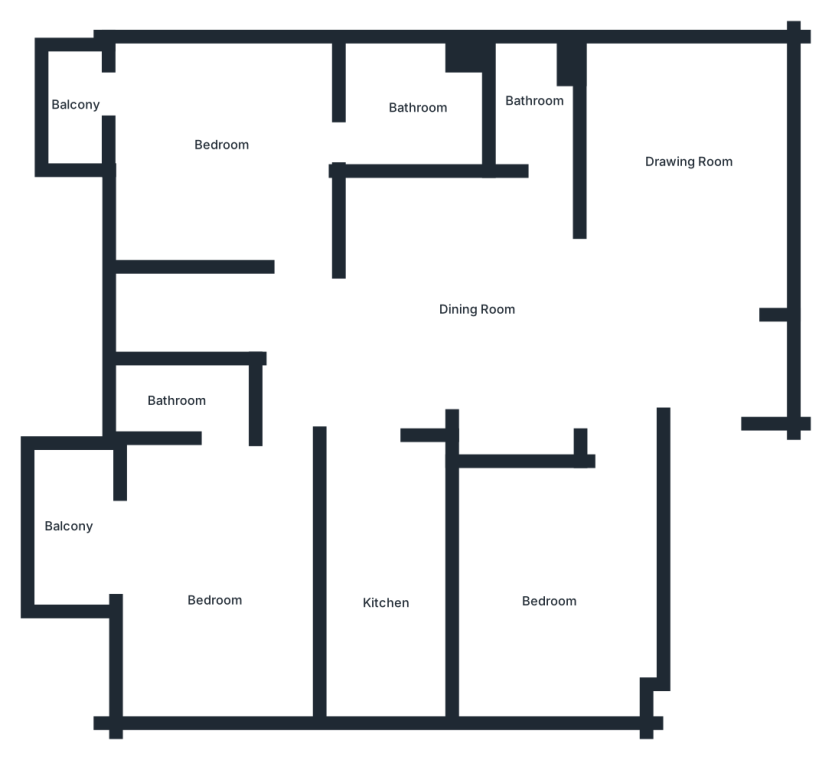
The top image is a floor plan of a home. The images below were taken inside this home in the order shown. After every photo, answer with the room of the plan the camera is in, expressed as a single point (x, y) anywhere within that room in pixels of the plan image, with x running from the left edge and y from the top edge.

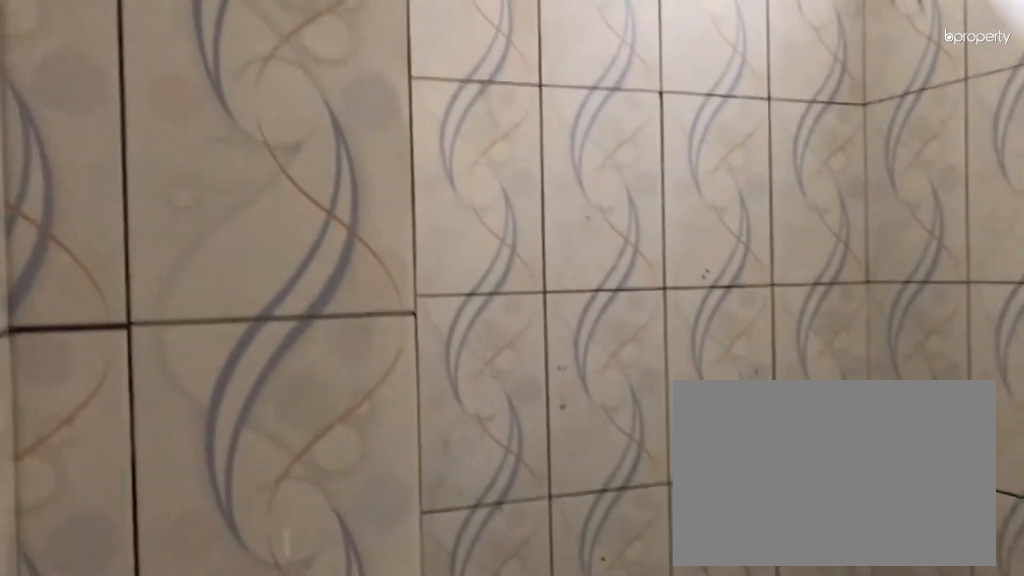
(172, 405)
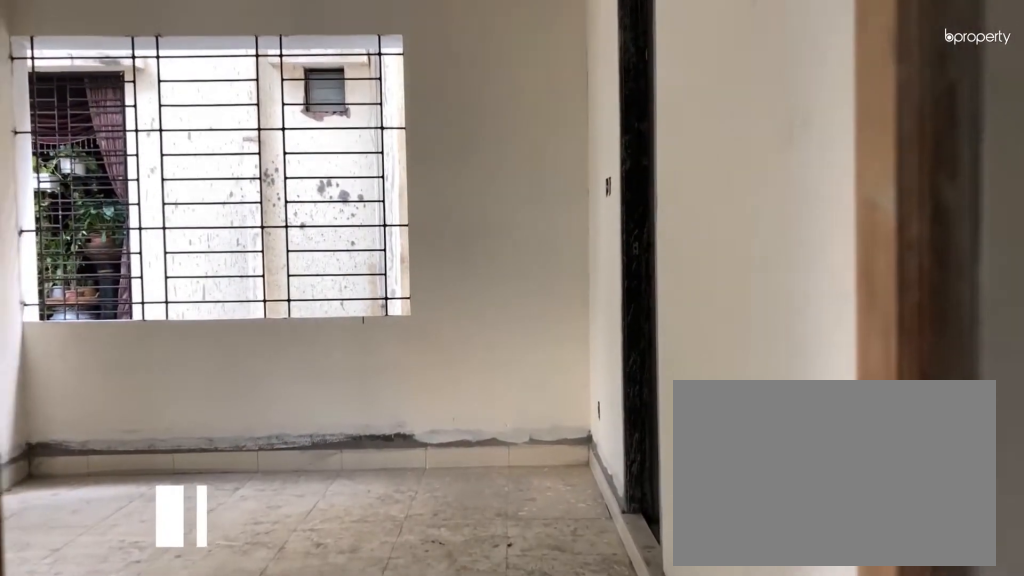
(214, 147)
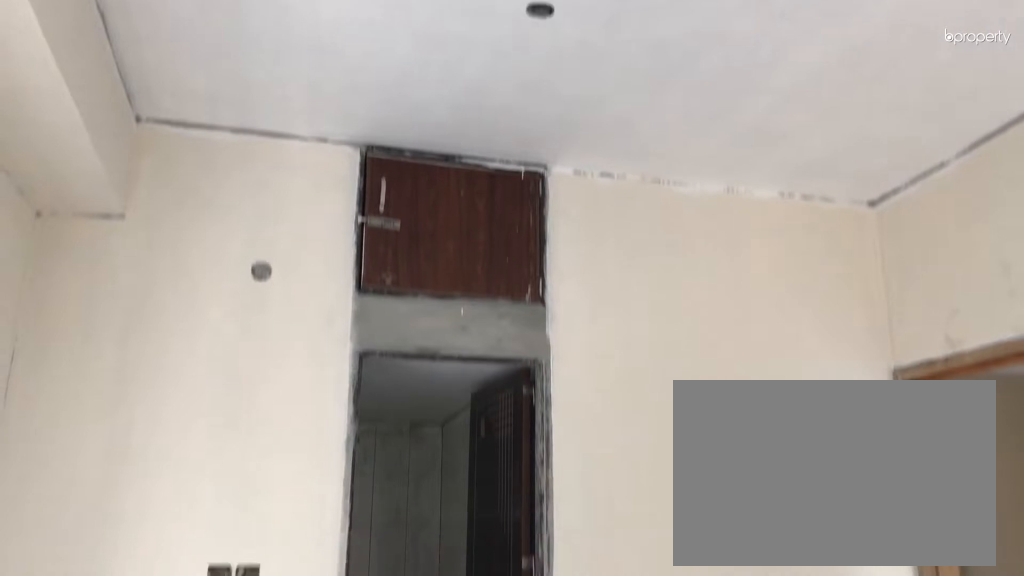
(214, 147)
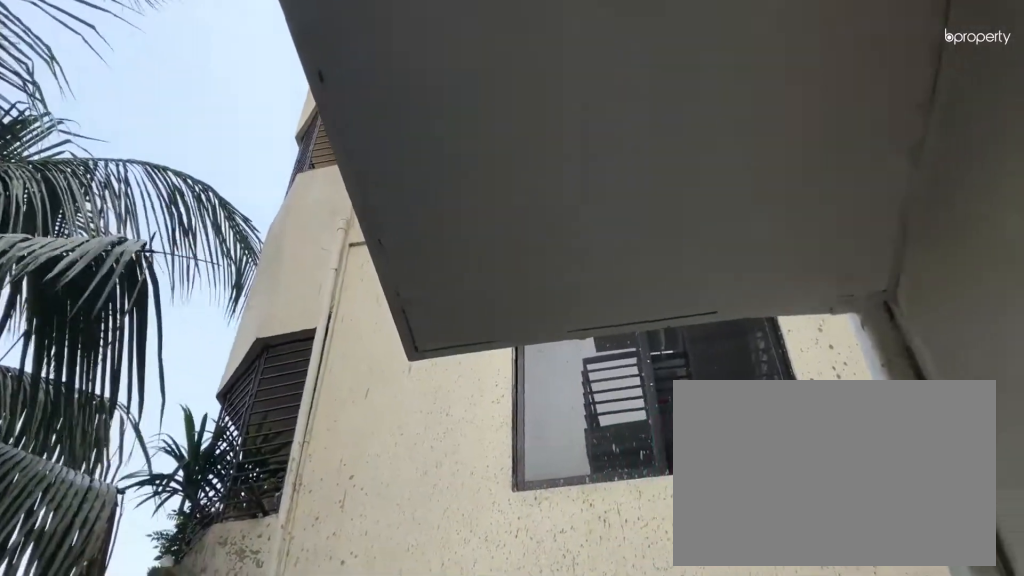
(74, 117)
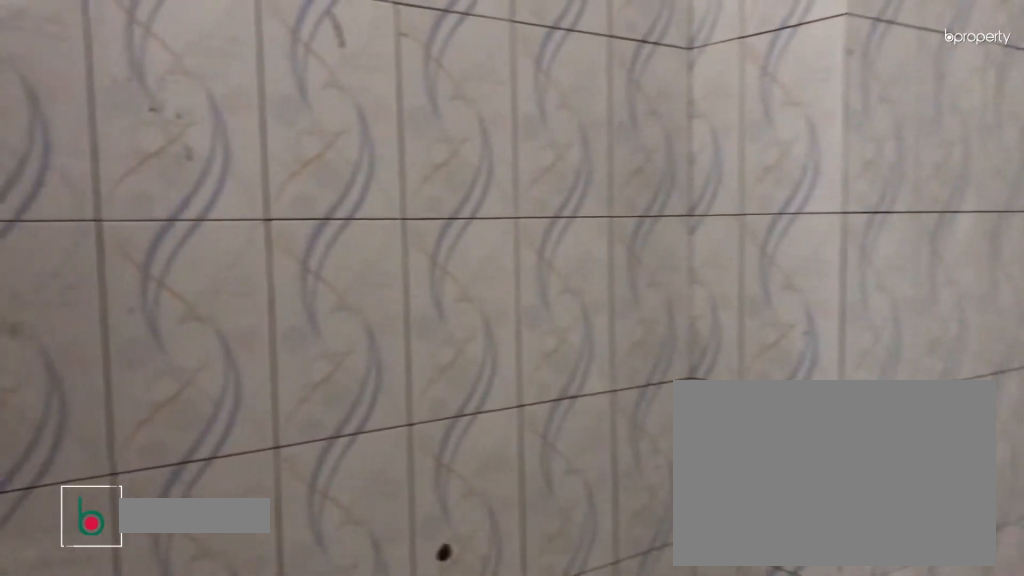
(411, 112)
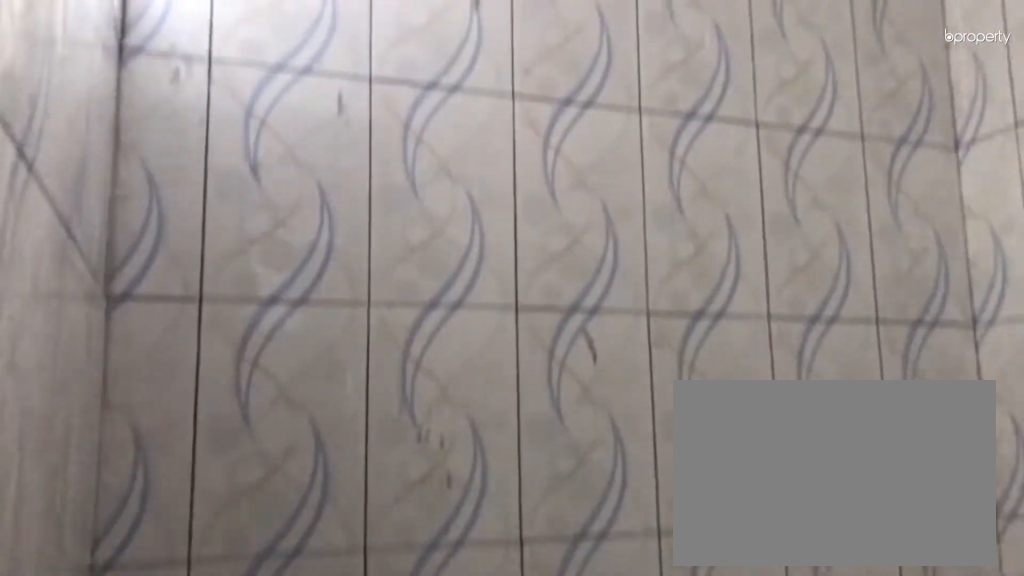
(411, 112)
